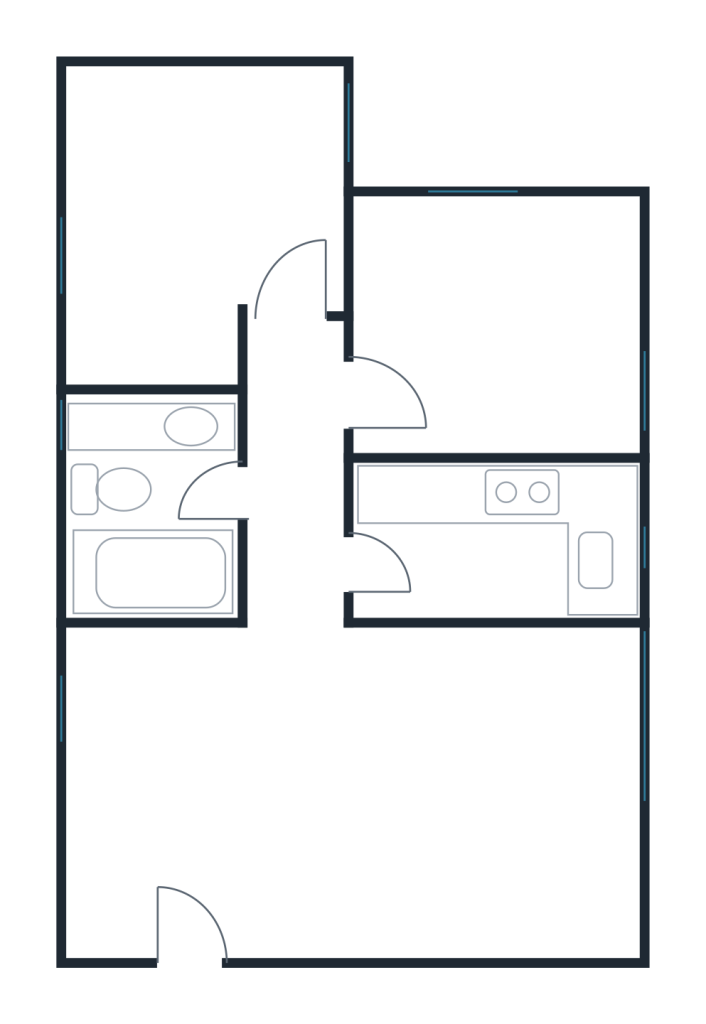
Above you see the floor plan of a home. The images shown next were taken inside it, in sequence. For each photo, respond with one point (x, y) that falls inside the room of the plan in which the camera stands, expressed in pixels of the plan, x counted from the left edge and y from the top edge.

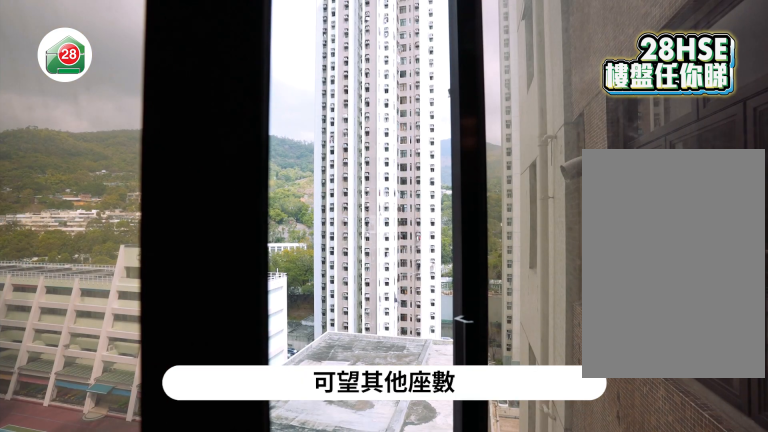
(311, 787)
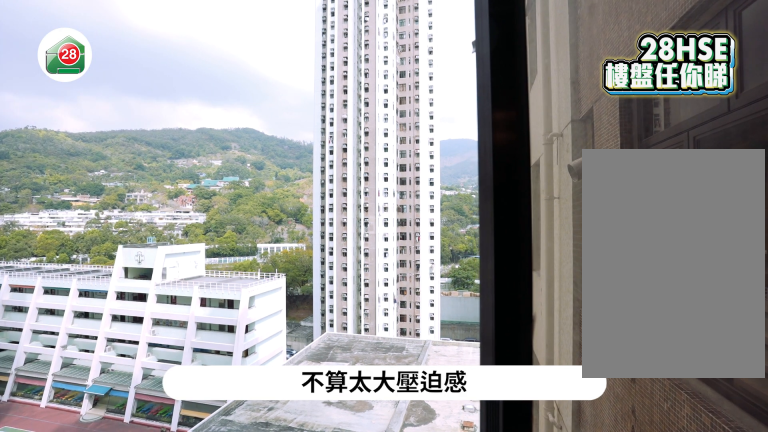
(311, 787)
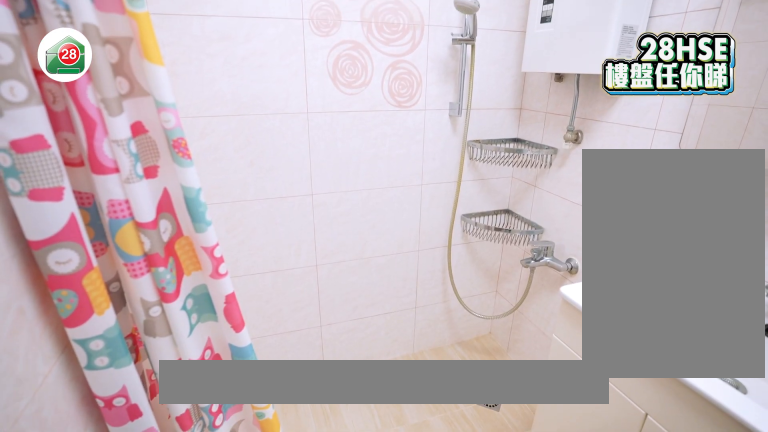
(177, 514)
